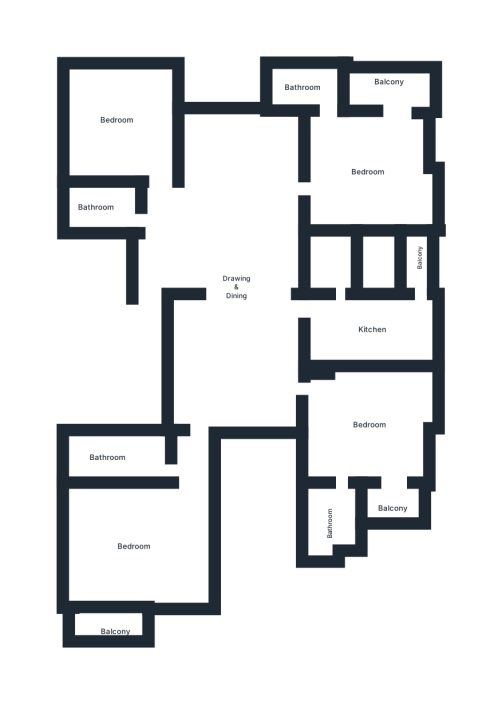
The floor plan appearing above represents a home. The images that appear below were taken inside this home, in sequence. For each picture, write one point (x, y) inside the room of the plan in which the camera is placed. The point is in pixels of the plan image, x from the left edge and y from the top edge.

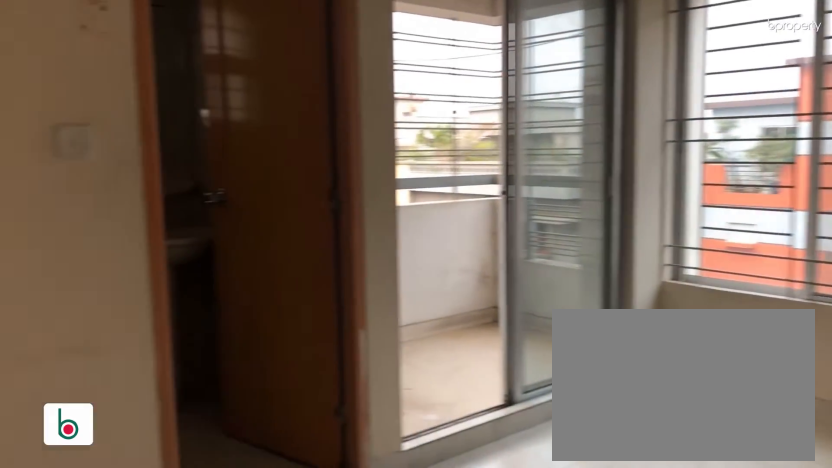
(363, 167)
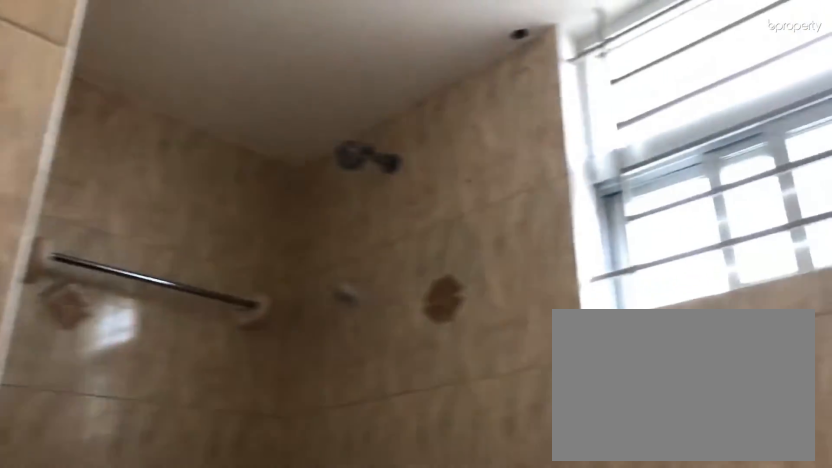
(309, 90)
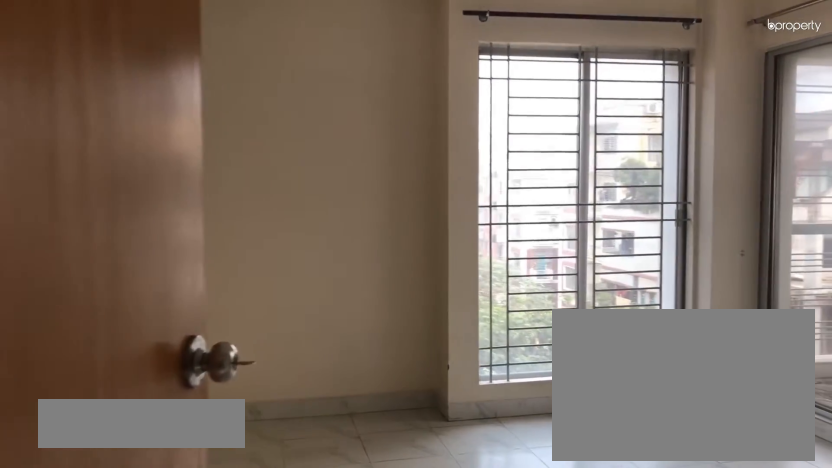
(361, 415)
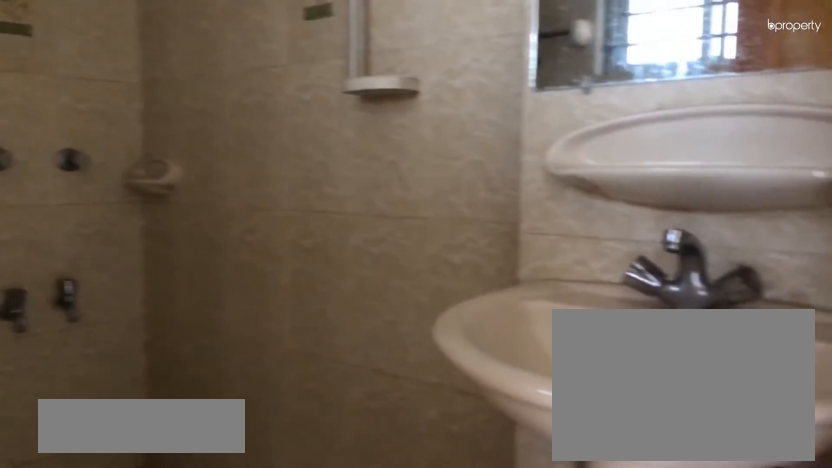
(330, 519)
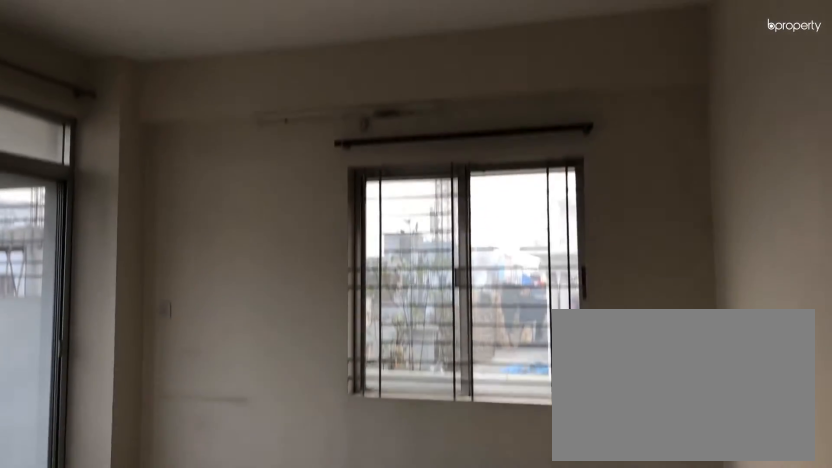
(129, 538)
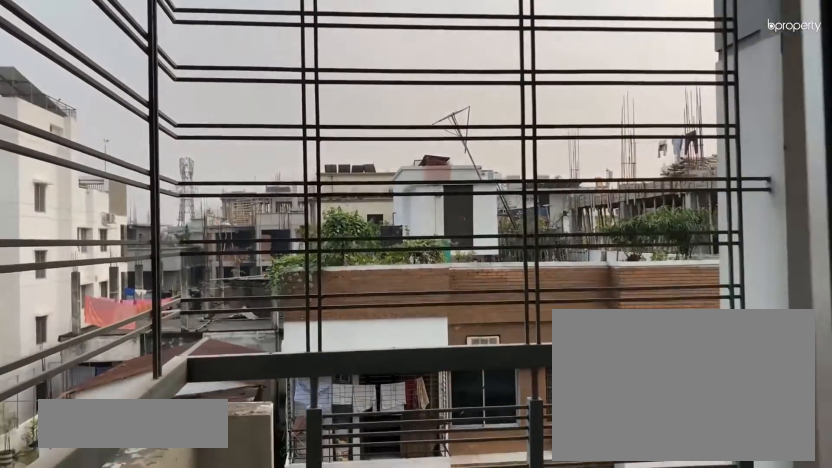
(118, 625)
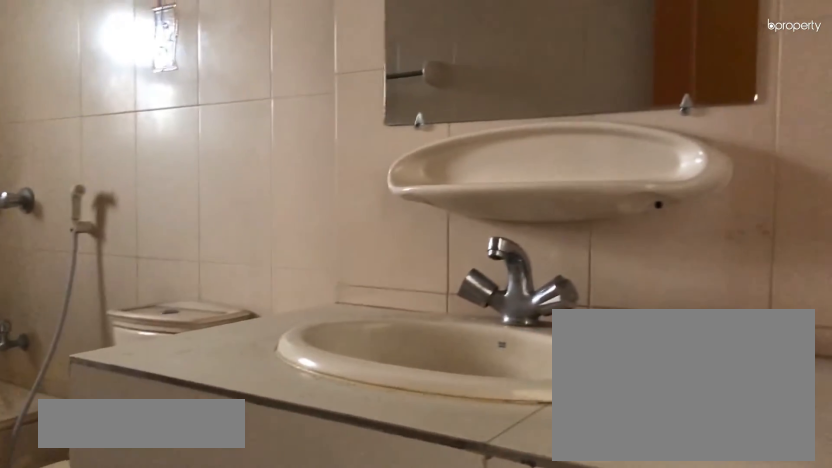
(108, 456)
